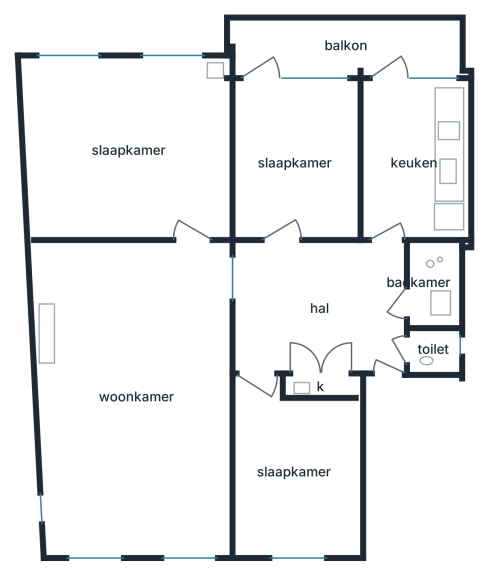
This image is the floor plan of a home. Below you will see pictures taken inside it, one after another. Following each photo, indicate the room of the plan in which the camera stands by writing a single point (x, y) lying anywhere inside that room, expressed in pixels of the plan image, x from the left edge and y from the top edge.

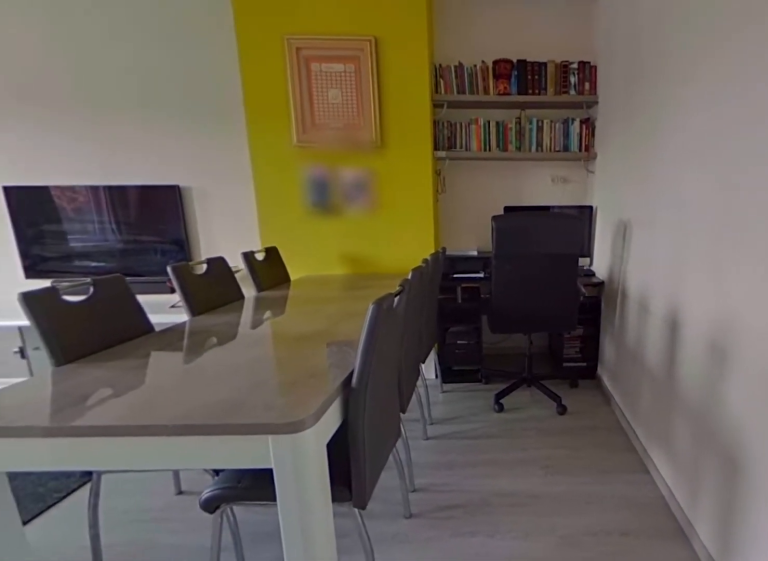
(137, 397)
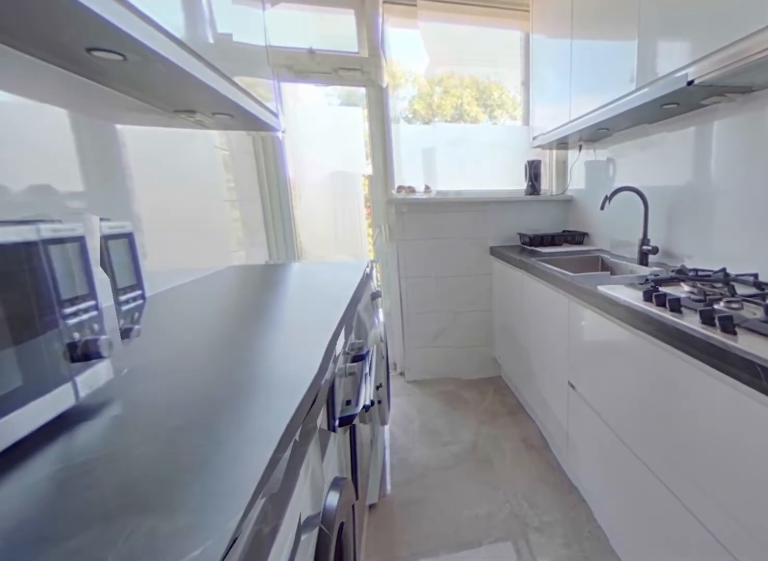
(413, 160)
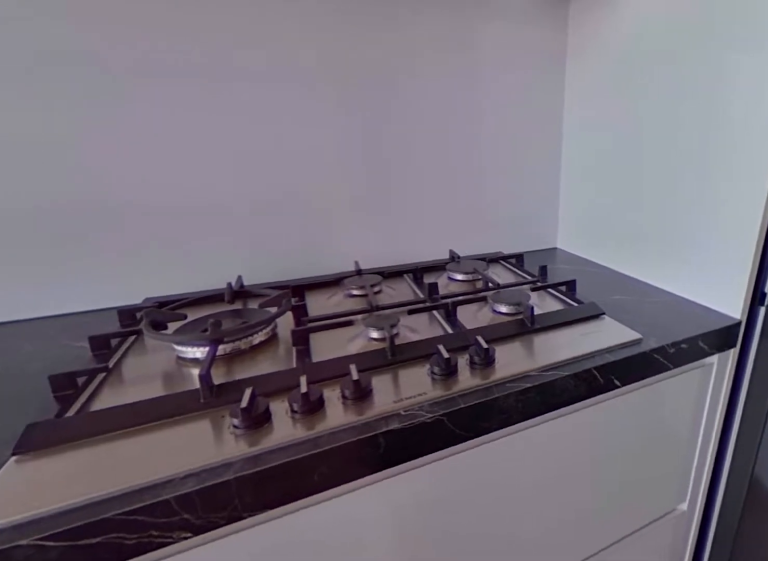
(413, 160)
